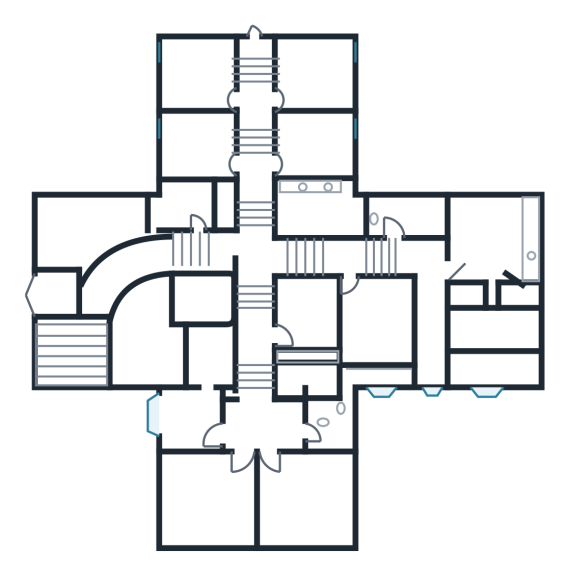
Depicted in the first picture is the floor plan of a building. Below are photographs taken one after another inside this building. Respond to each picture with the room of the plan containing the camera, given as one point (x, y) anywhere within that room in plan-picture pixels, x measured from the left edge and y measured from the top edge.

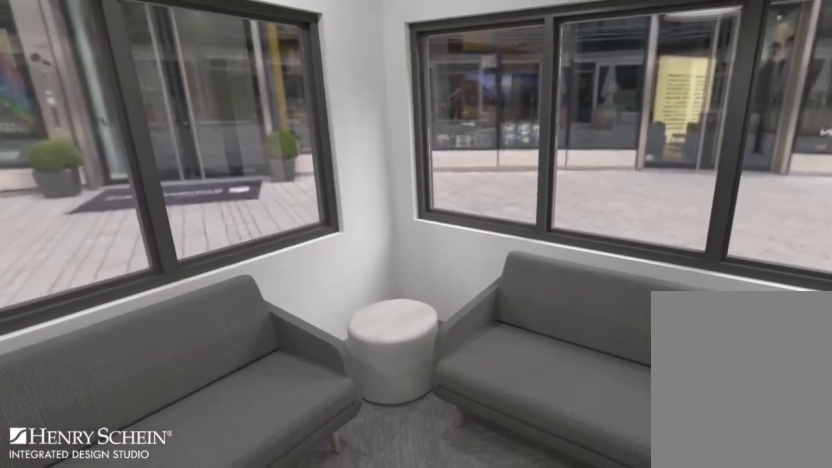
(81, 340)
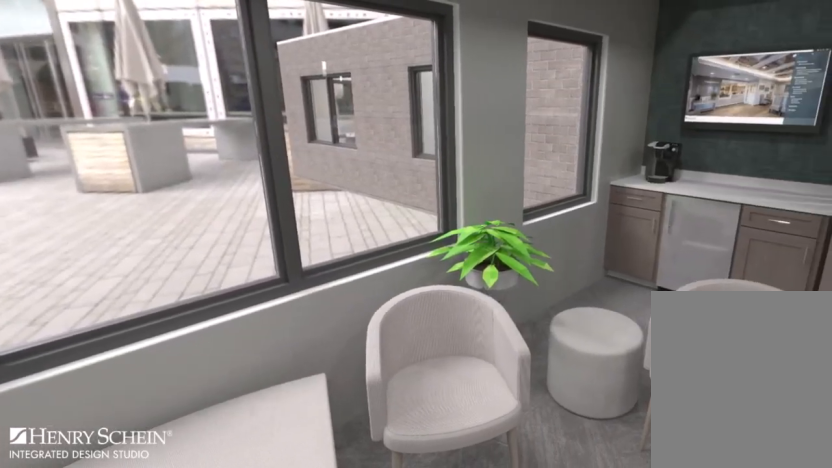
(103, 246)
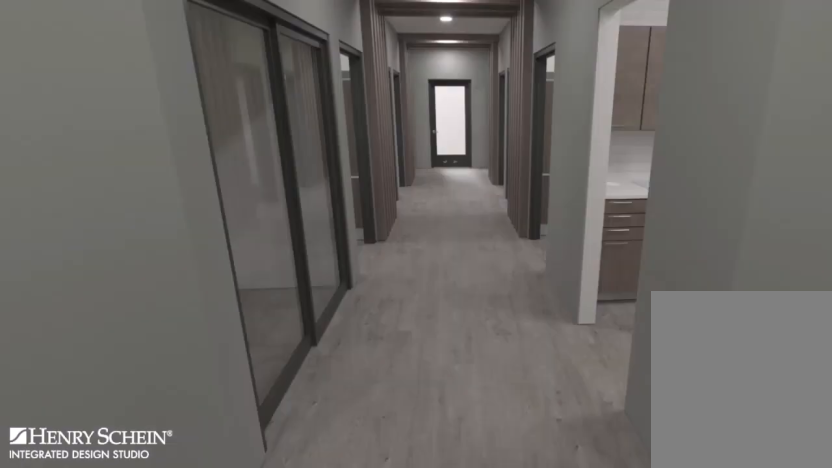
(258, 255)
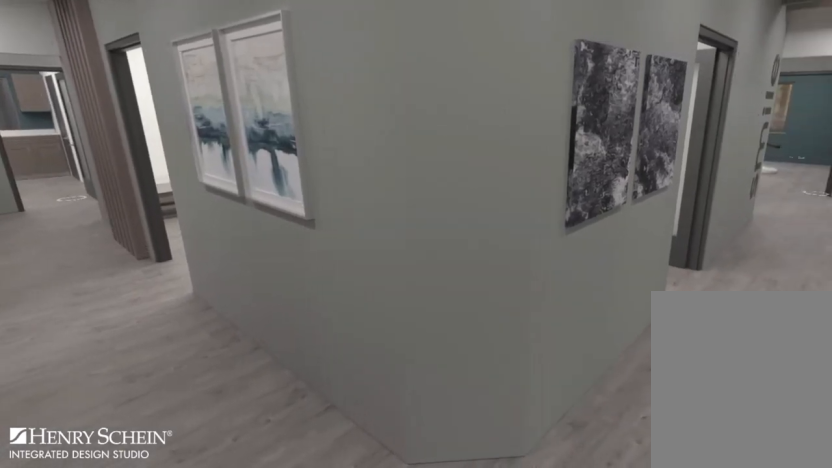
(258, 255)
